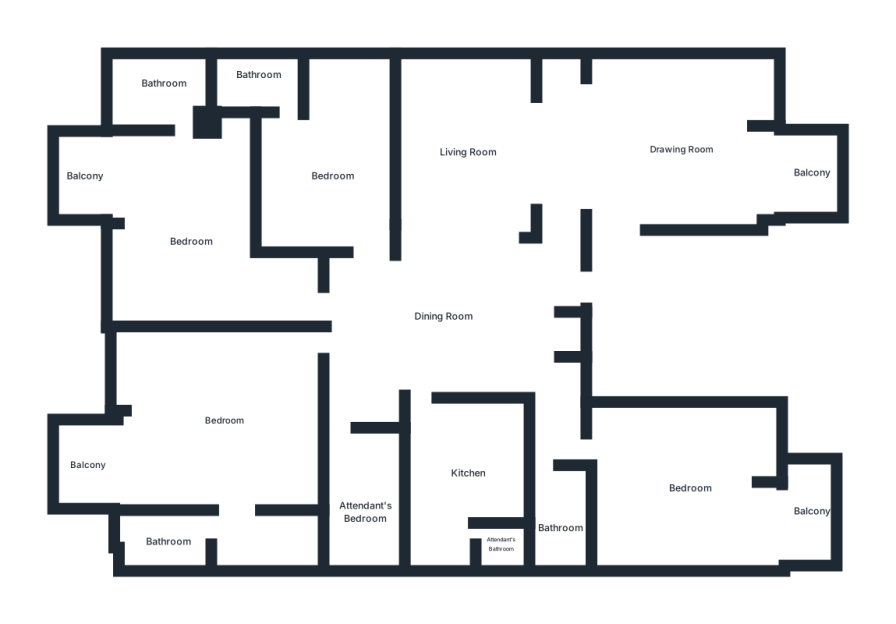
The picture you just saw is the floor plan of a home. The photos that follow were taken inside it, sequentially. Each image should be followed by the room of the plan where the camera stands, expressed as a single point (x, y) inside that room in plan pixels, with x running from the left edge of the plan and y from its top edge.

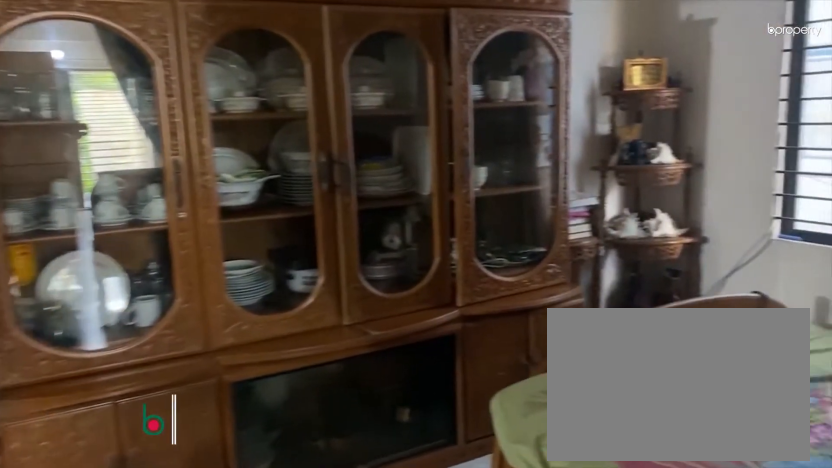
(466, 149)
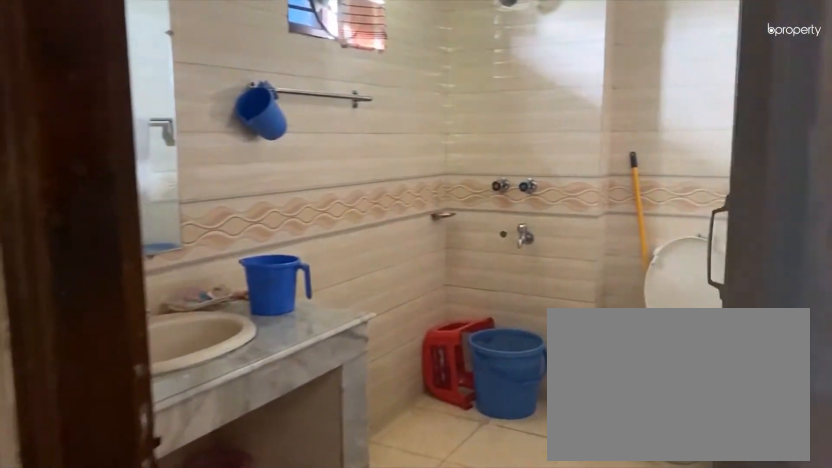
(169, 541)
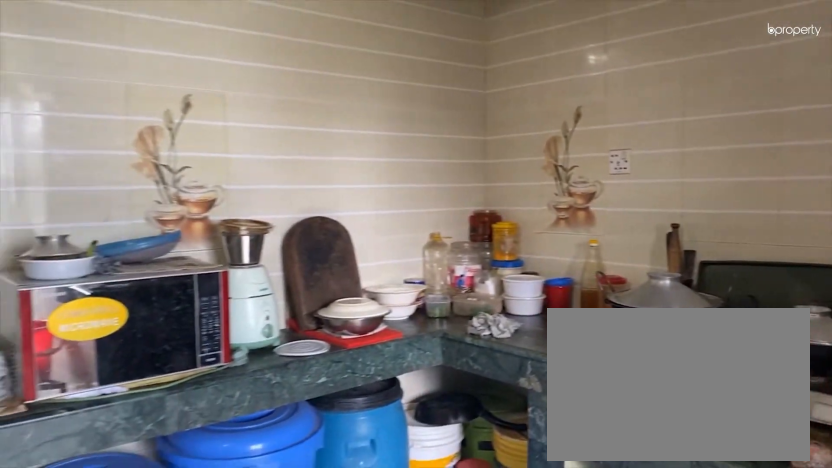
(470, 472)
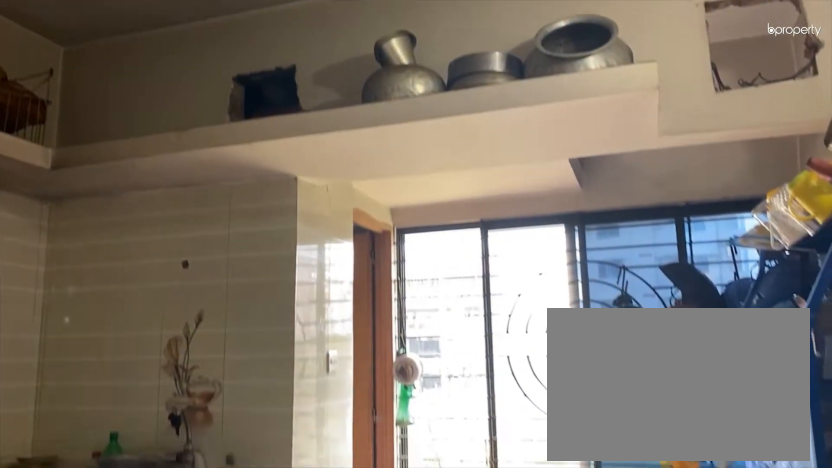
(470, 472)
